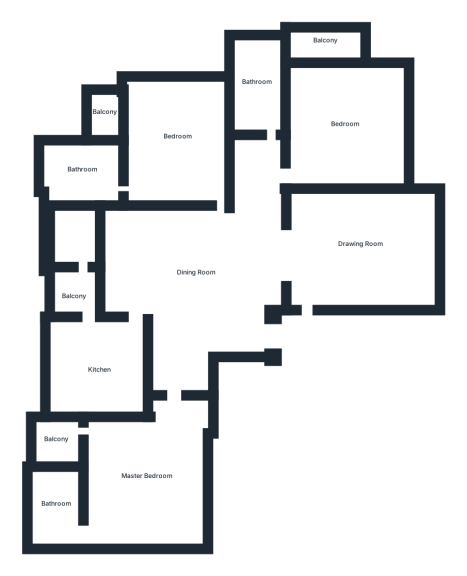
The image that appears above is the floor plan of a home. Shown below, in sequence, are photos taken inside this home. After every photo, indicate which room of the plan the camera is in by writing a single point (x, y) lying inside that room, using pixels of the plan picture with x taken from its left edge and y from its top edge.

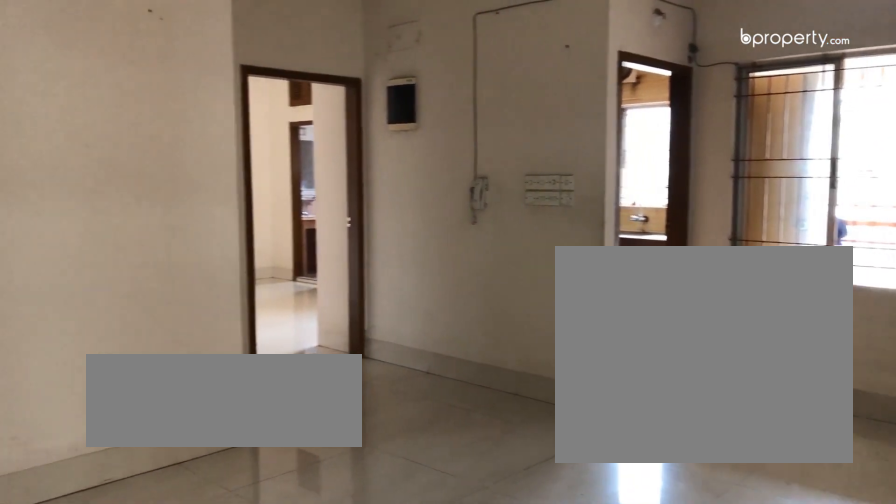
(201, 273)
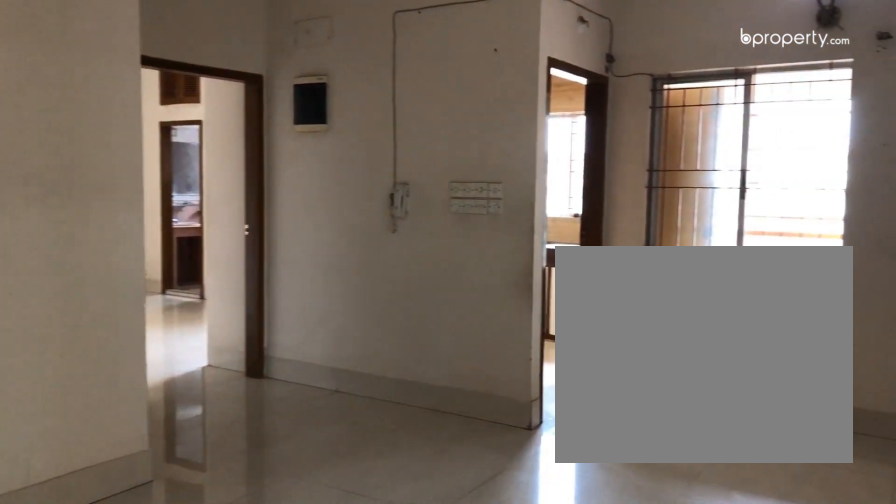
(201, 273)
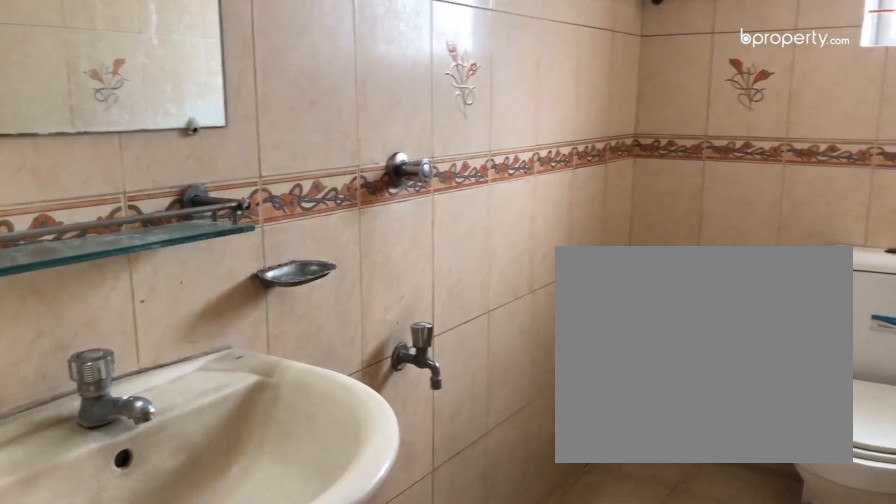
(261, 88)
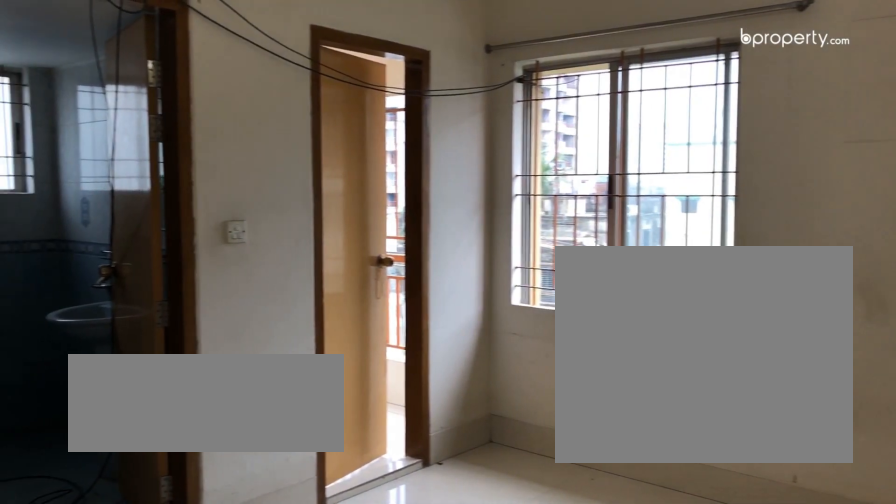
(179, 145)
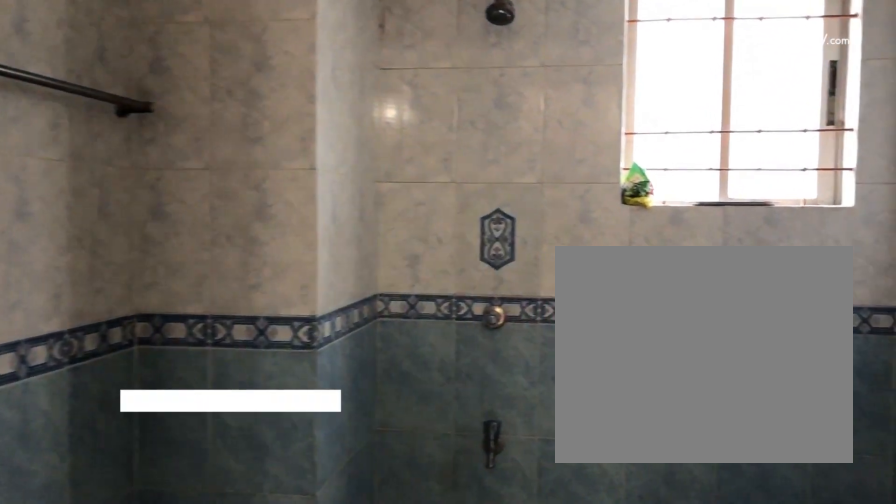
(82, 175)
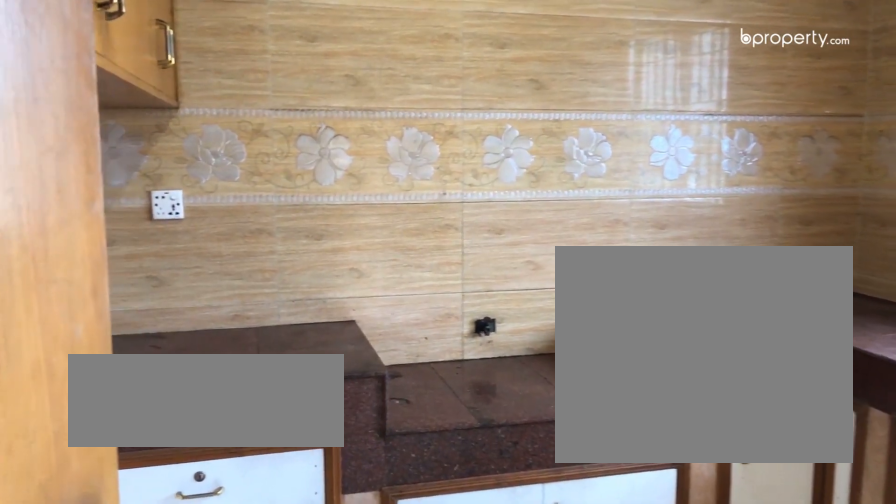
(96, 372)
